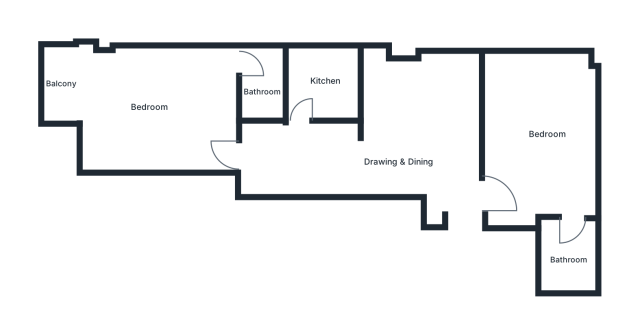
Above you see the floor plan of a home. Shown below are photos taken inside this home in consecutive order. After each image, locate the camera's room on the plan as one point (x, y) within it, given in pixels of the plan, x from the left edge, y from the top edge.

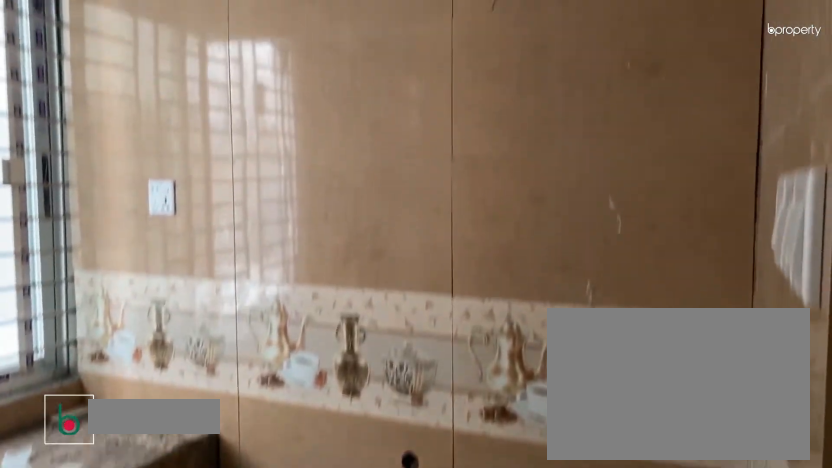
(324, 83)
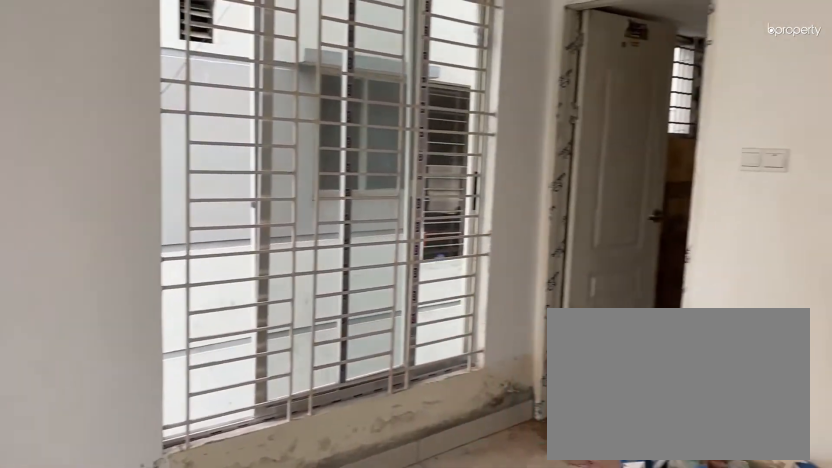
(154, 111)
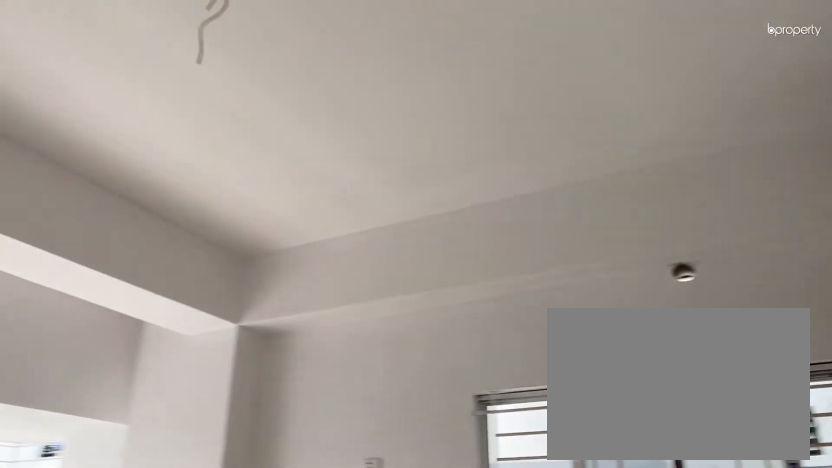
(154, 111)
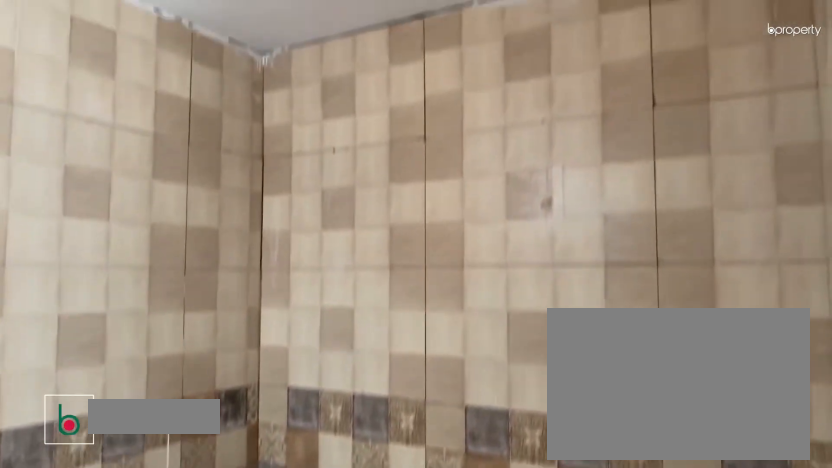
(261, 91)
